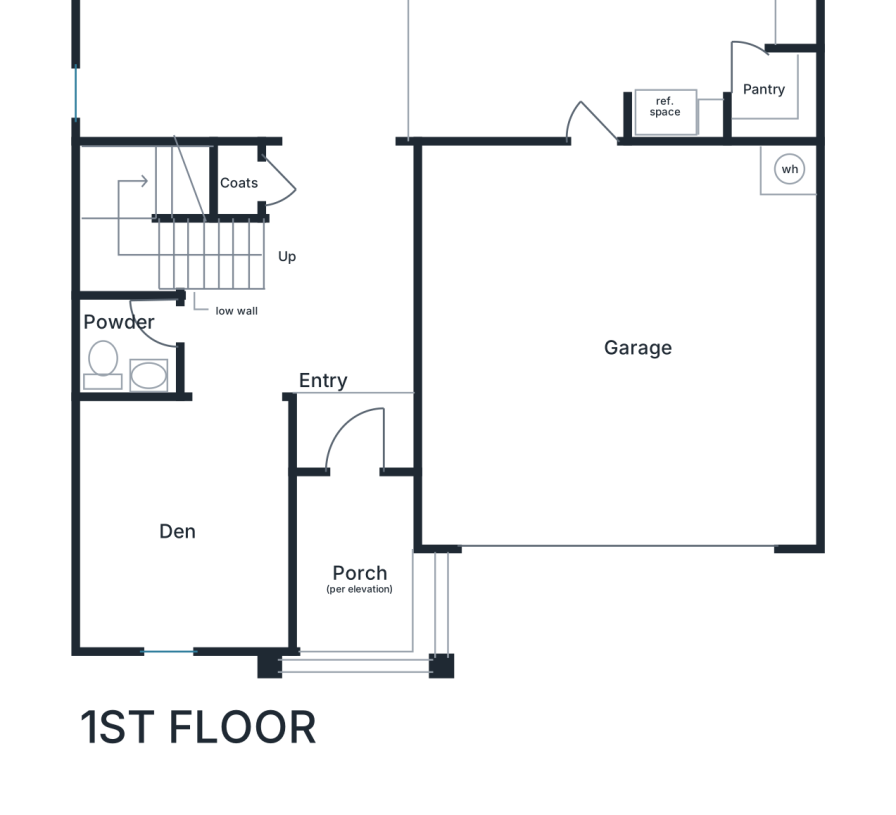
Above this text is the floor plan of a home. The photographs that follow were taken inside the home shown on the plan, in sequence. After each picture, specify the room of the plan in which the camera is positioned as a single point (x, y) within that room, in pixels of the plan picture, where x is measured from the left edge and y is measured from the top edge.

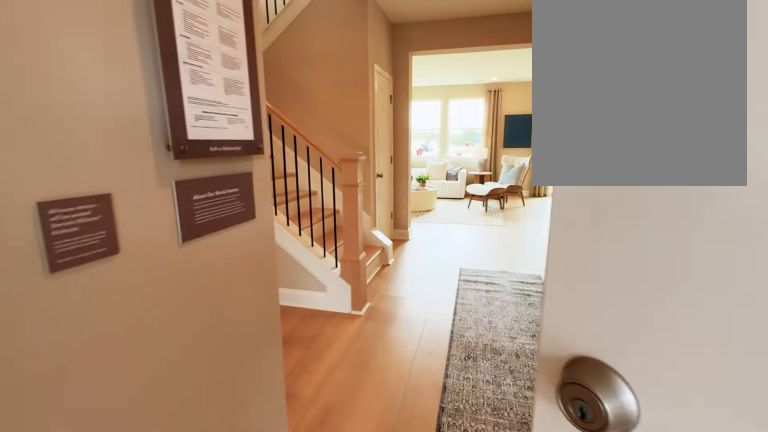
(355, 565)
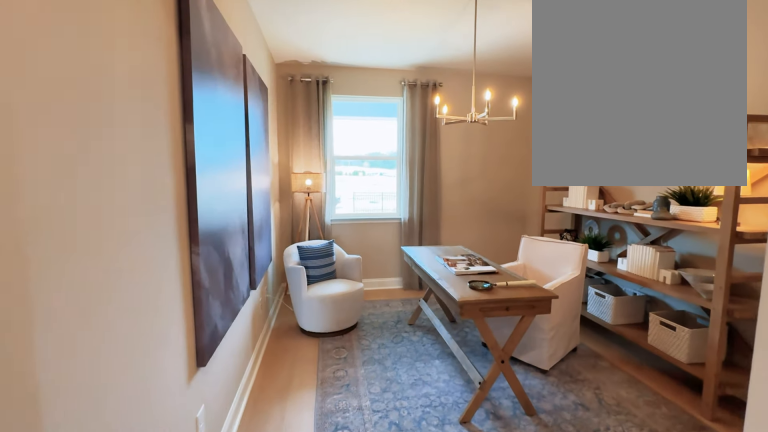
(184, 523)
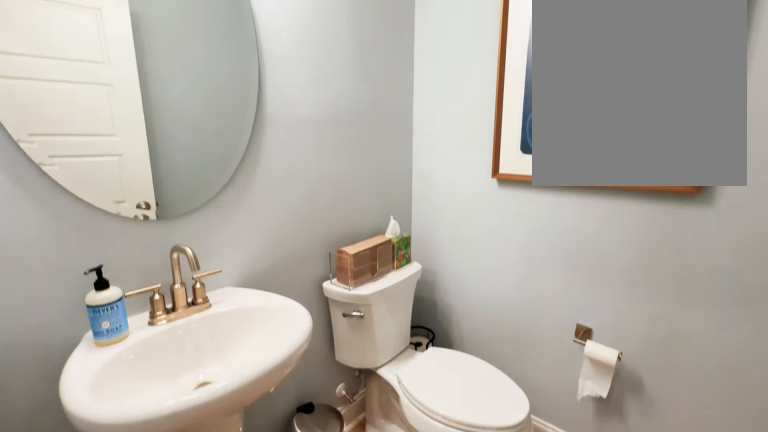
(129, 344)
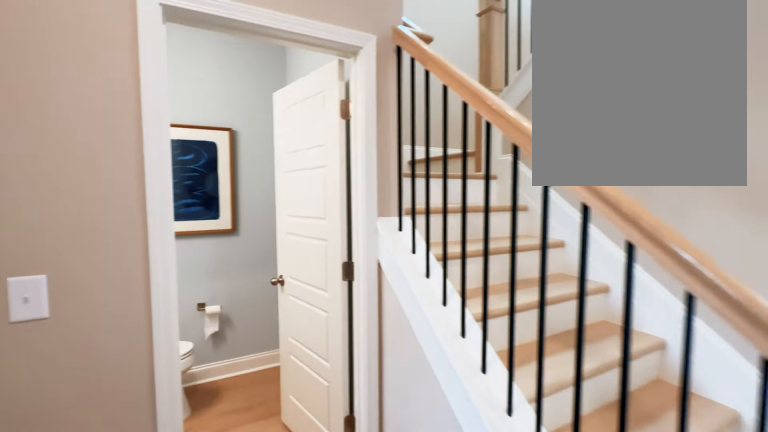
(298, 273)
